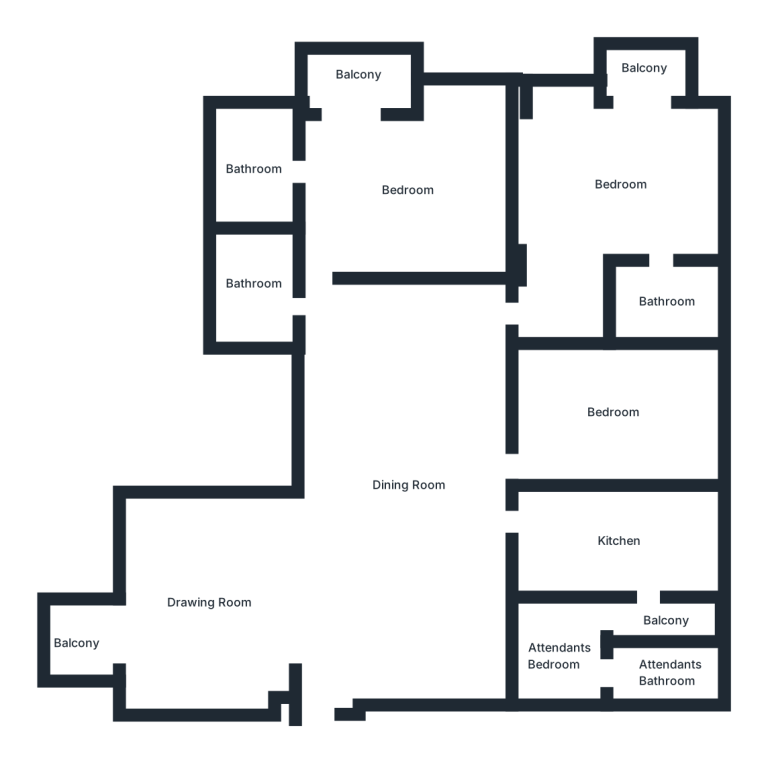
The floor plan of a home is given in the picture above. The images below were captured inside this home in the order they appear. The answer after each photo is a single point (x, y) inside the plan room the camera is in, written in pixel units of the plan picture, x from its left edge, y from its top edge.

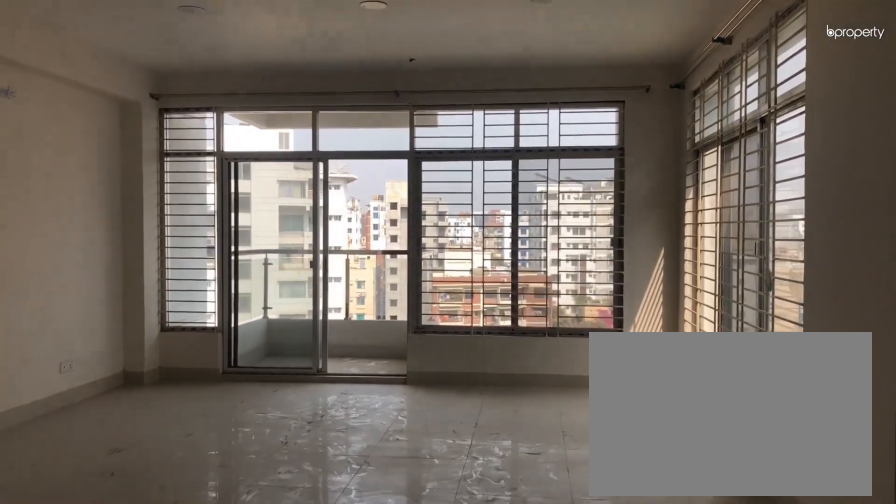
(275, 600)
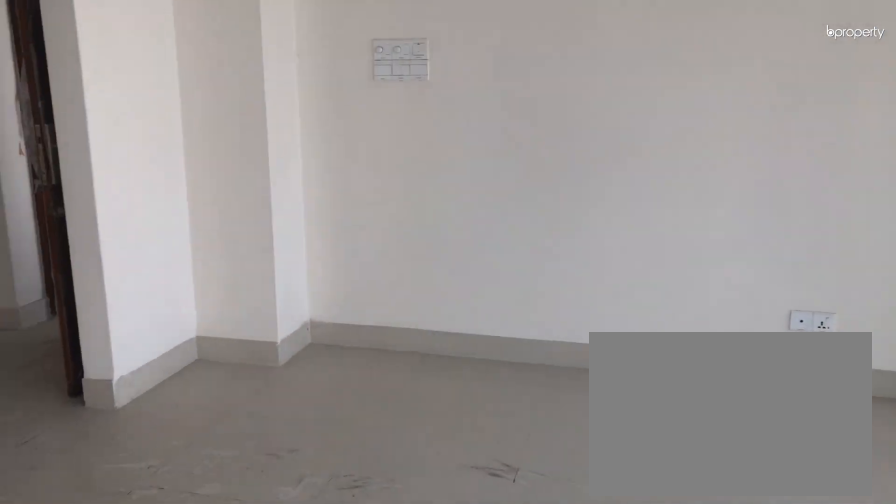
(197, 603)
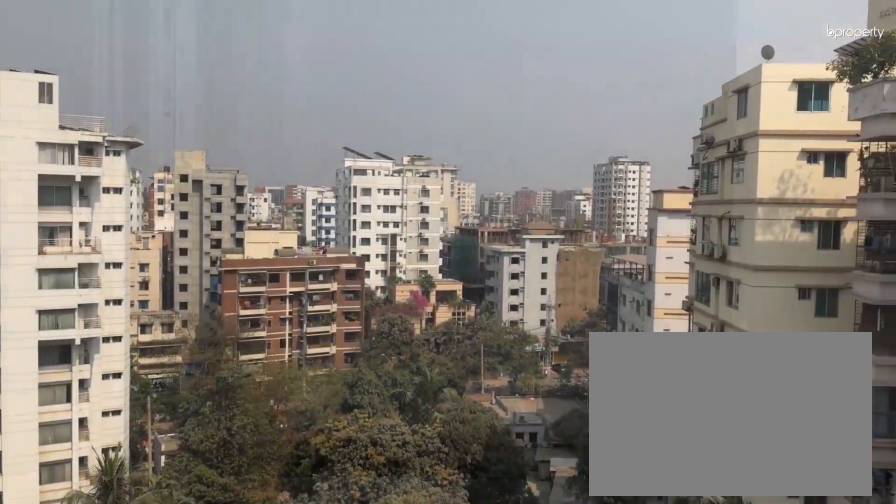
(70, 644)
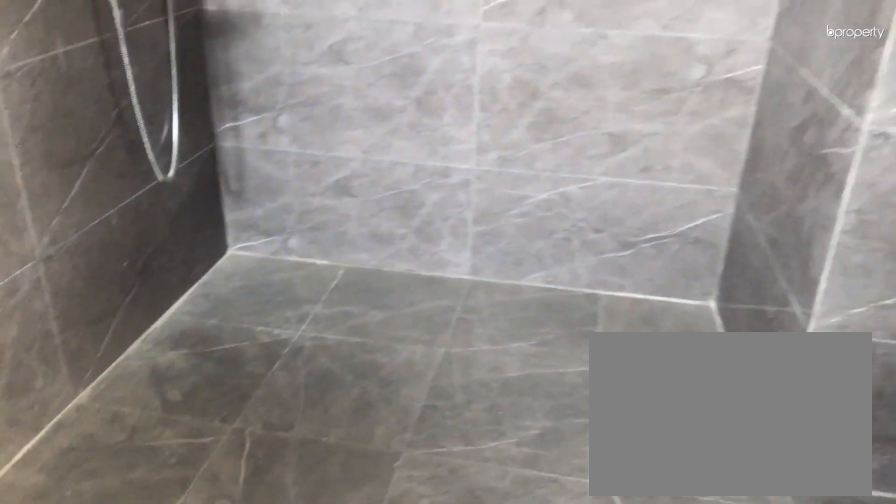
(249, 283)
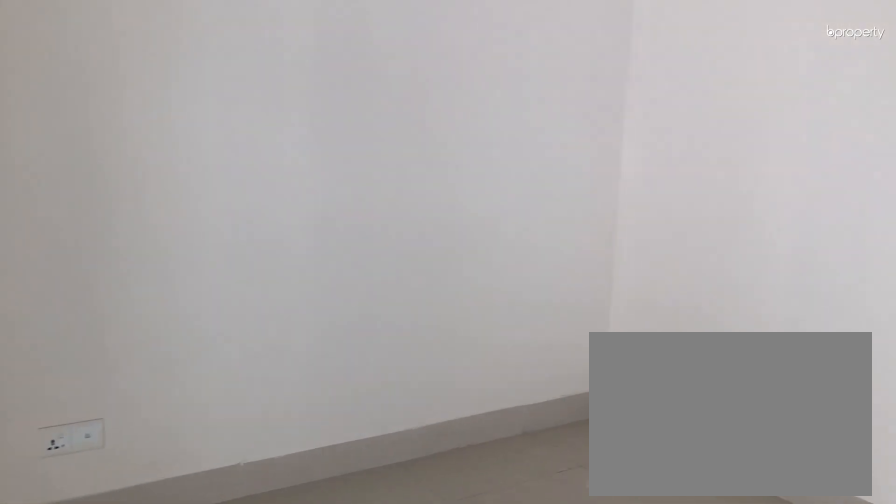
(409, 190)
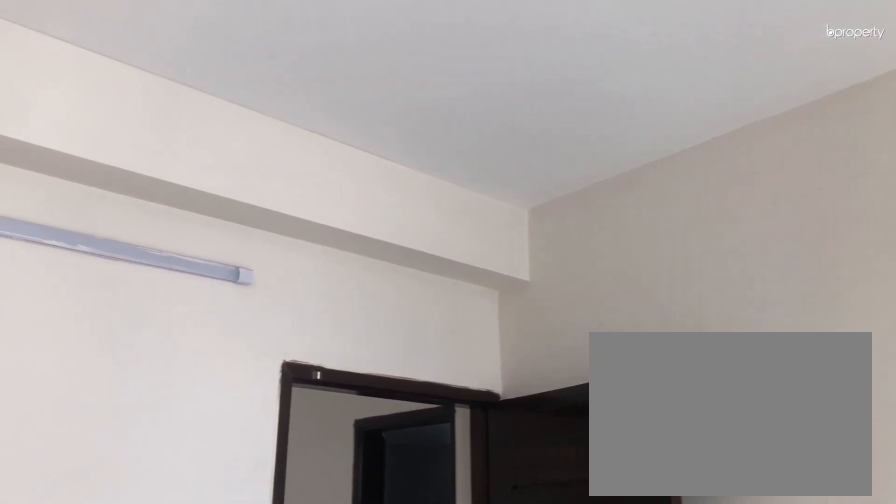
(409, 190)
